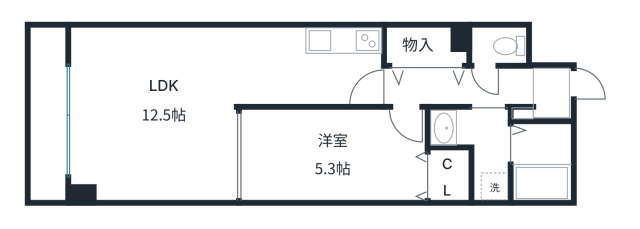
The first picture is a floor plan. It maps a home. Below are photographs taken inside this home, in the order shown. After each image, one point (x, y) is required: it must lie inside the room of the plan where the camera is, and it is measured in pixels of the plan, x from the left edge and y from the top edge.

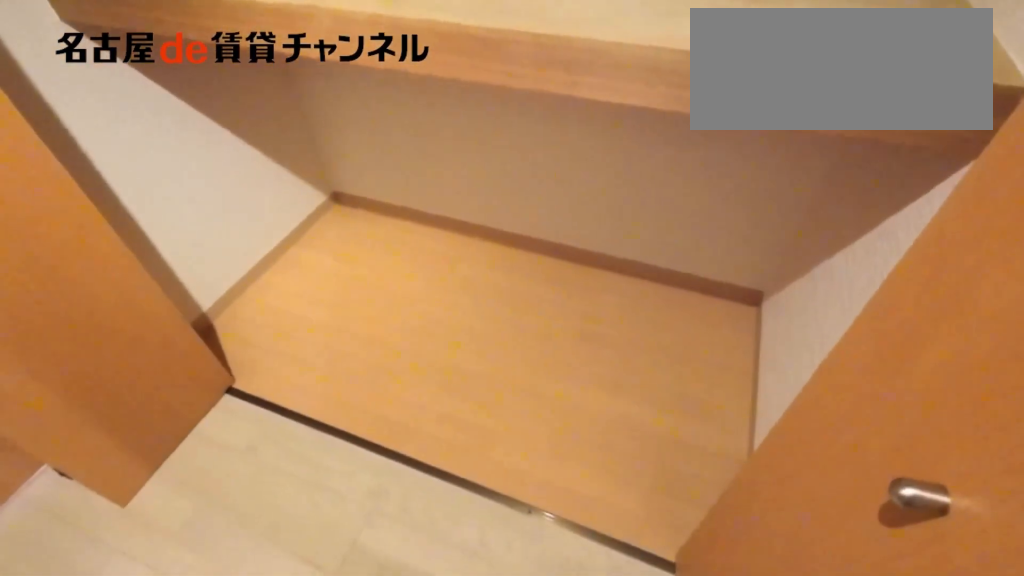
(422, 47)
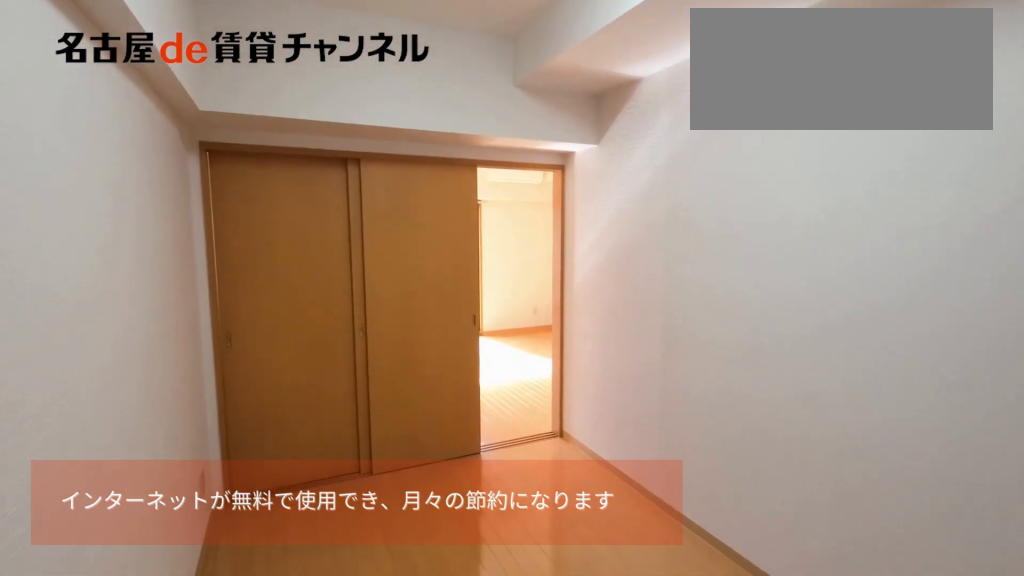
(333, 155)
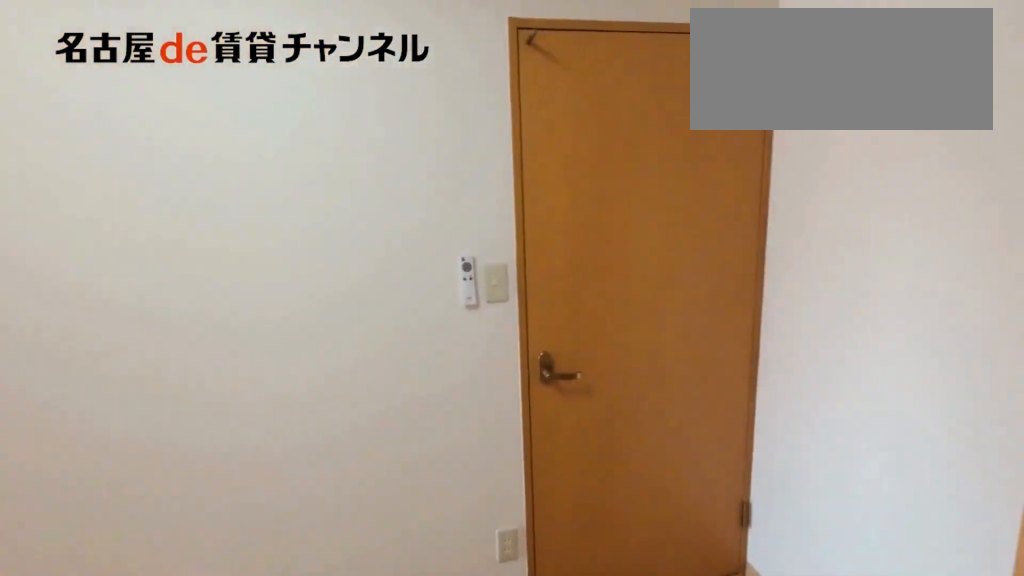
(333, 155)
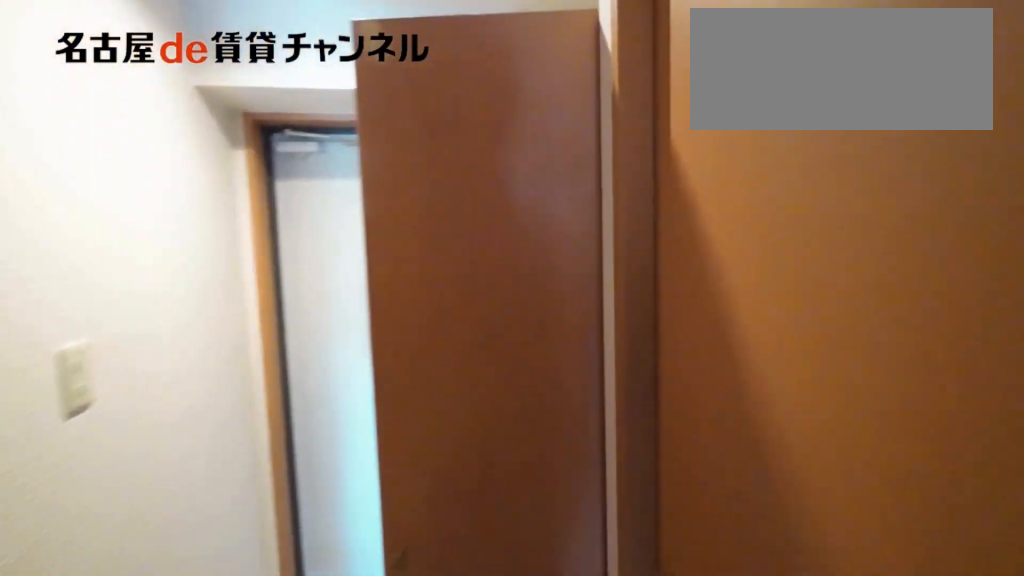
(460, 87)
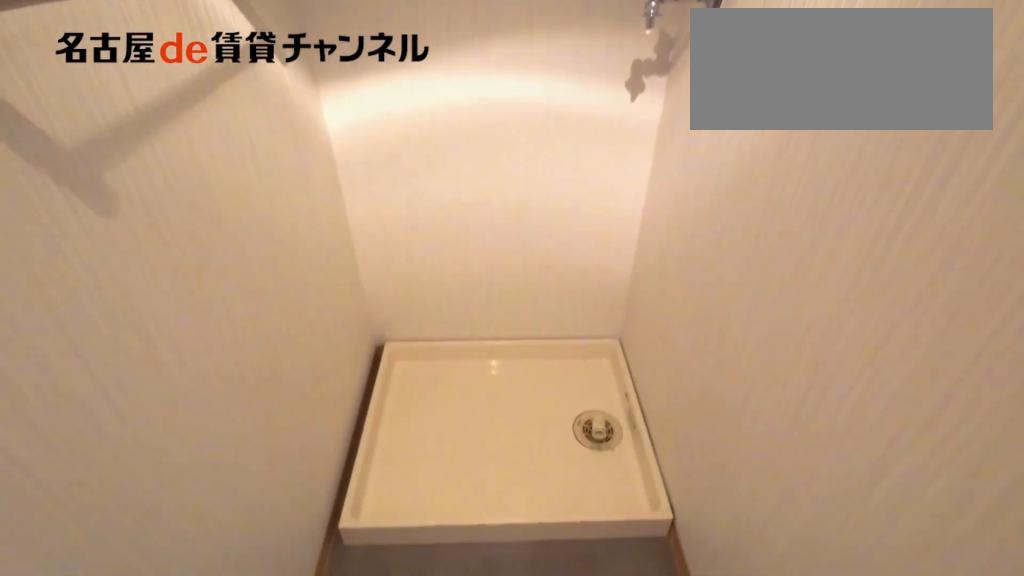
(477, 147)
